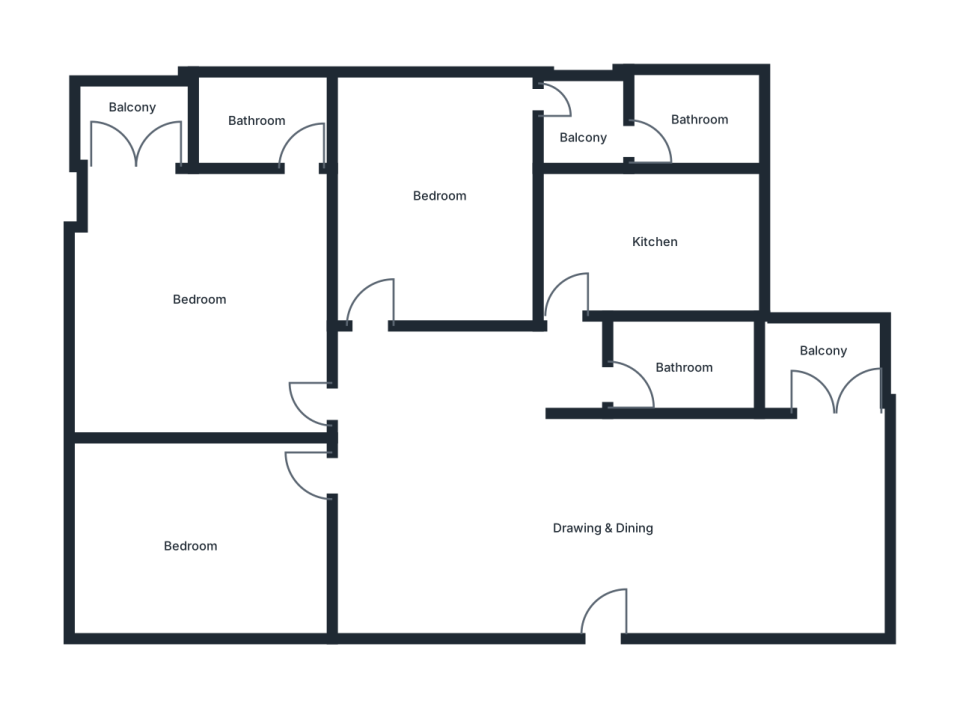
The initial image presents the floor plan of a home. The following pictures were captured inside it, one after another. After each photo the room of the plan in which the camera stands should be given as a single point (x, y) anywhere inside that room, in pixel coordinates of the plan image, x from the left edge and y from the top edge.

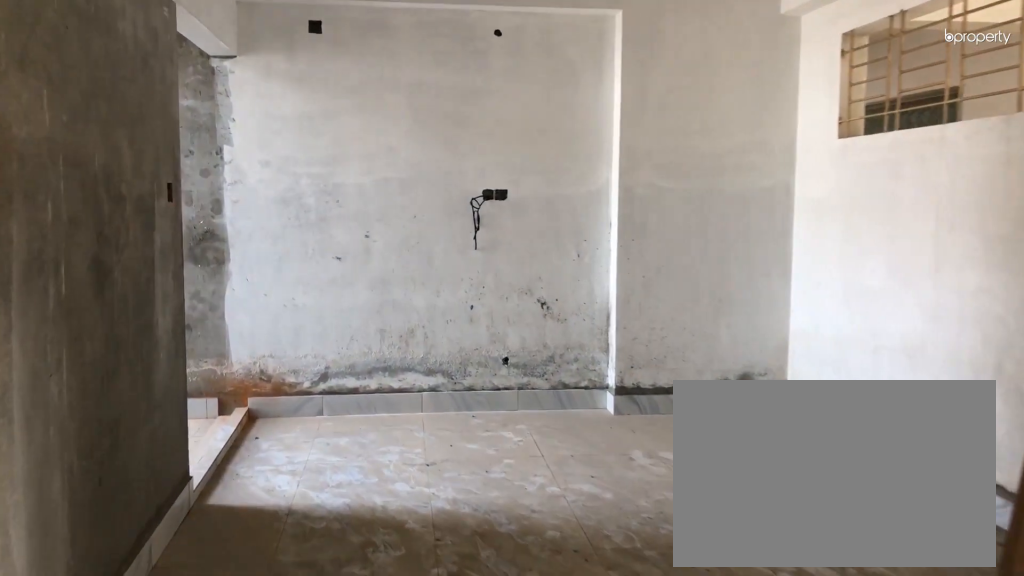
(598, 512)
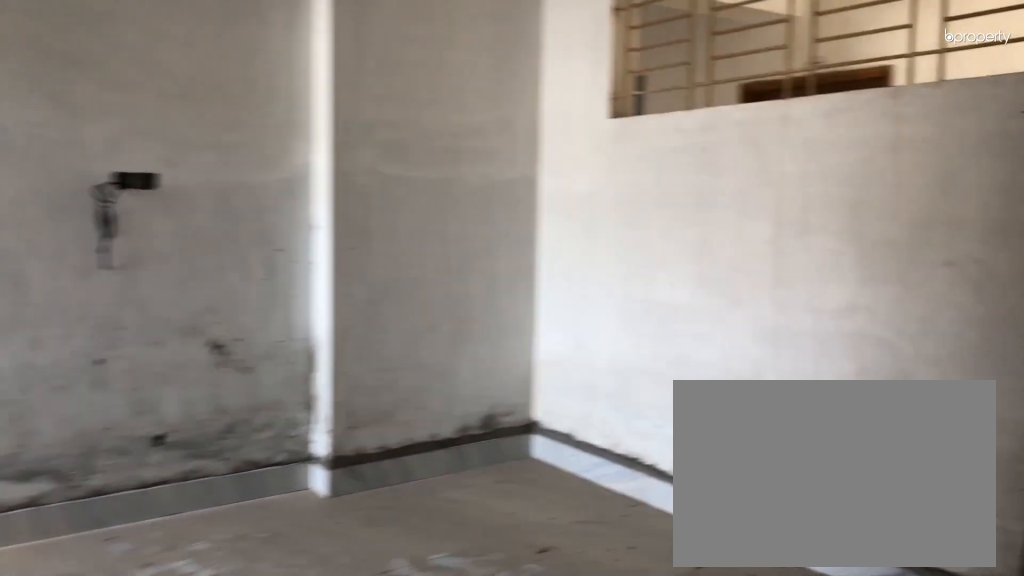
(712, 519)
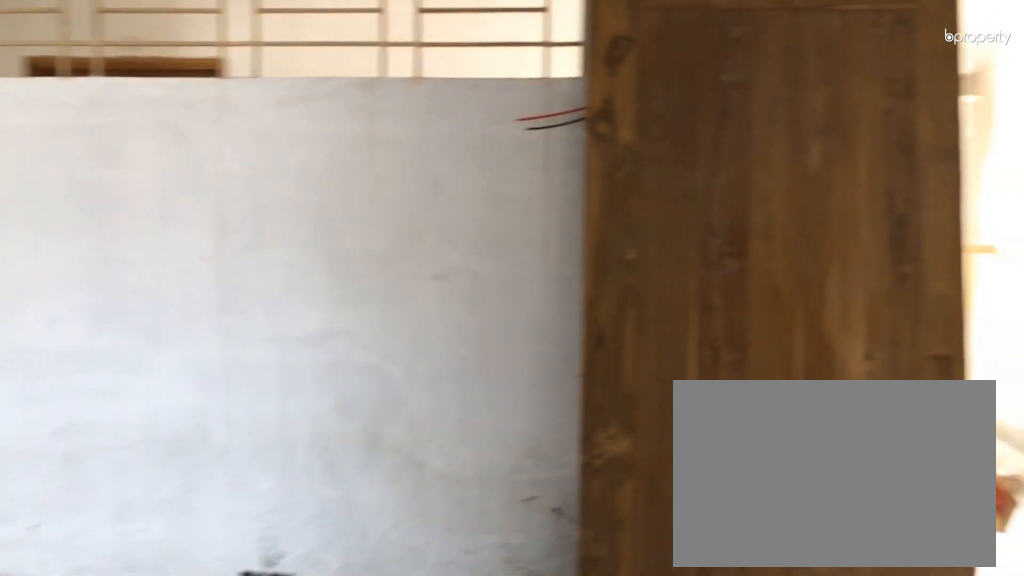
(712, 519)
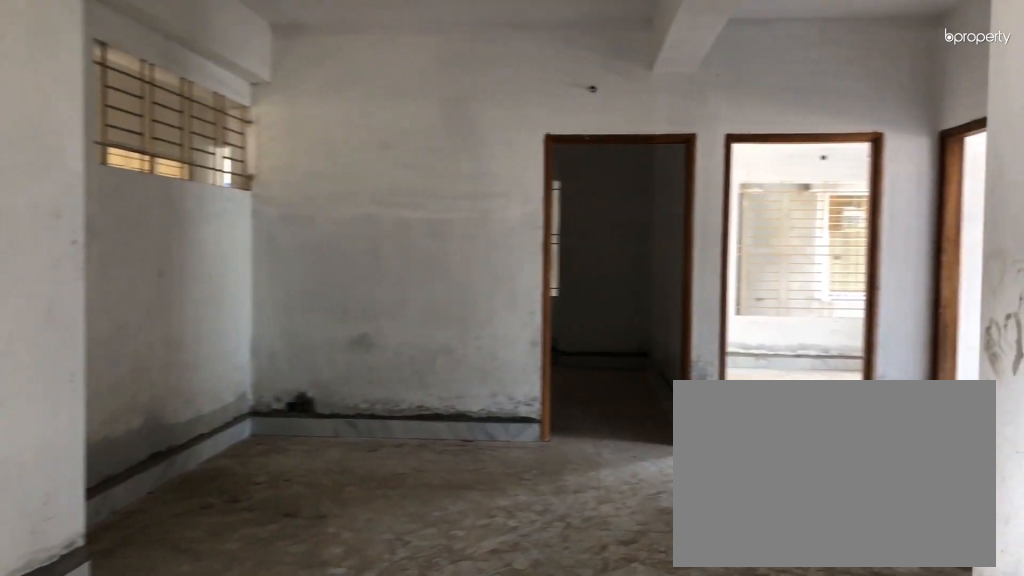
(600, 516)
